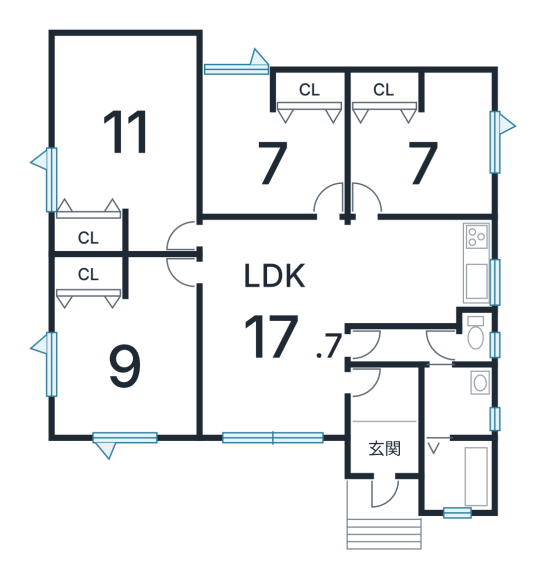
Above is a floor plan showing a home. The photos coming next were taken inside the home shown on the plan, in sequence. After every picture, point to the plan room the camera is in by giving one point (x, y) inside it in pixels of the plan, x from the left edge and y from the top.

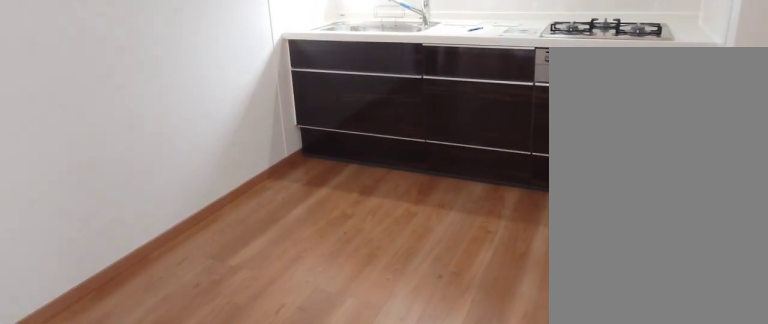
(402, 277)
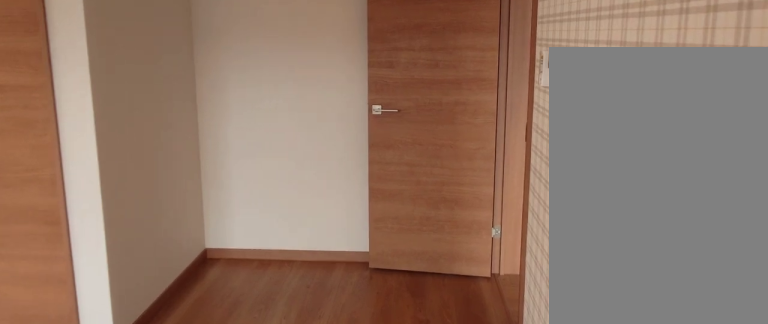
(119, 366)
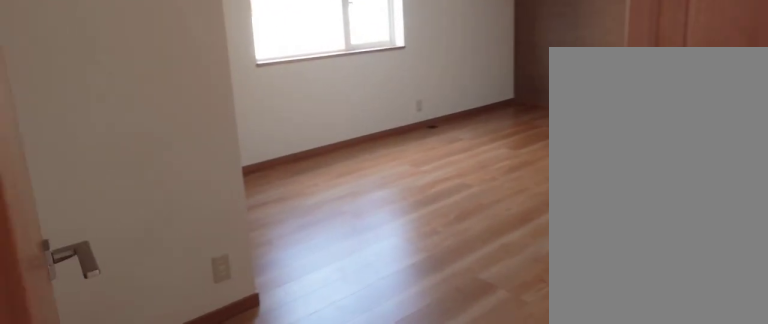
(120, 138)
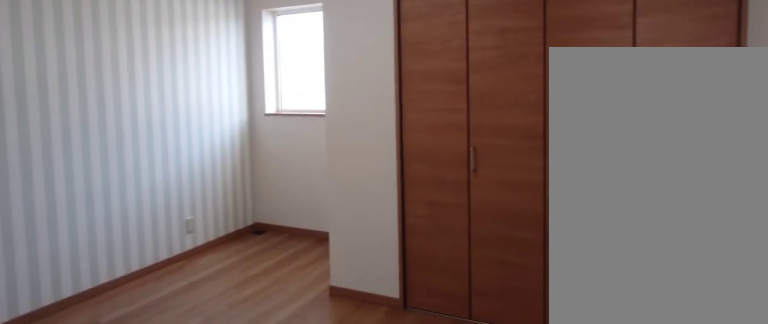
(268, 165)
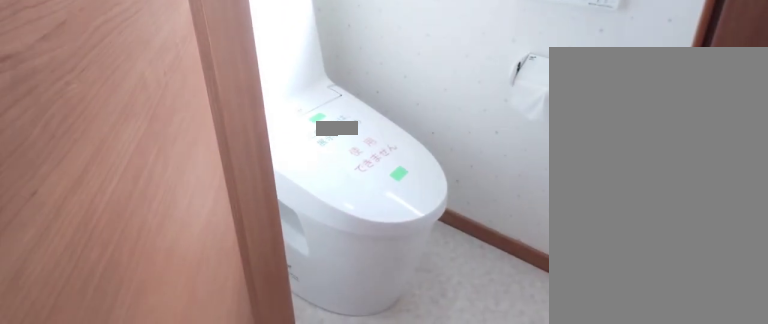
(474, 337)
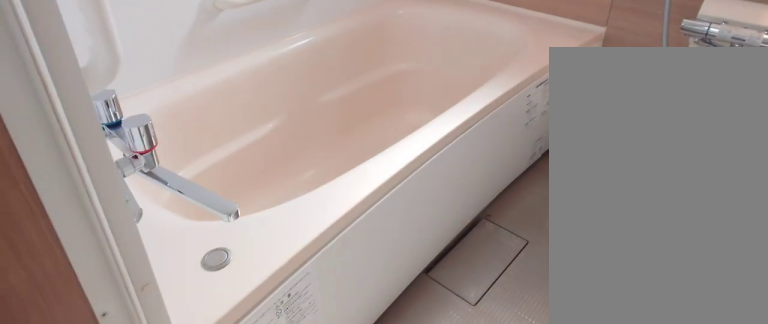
(456, 483)
